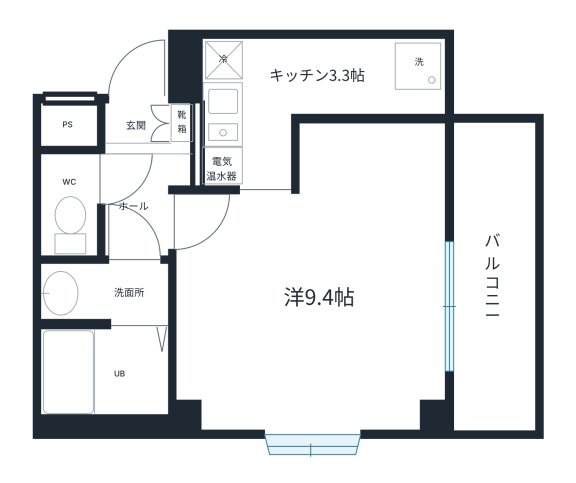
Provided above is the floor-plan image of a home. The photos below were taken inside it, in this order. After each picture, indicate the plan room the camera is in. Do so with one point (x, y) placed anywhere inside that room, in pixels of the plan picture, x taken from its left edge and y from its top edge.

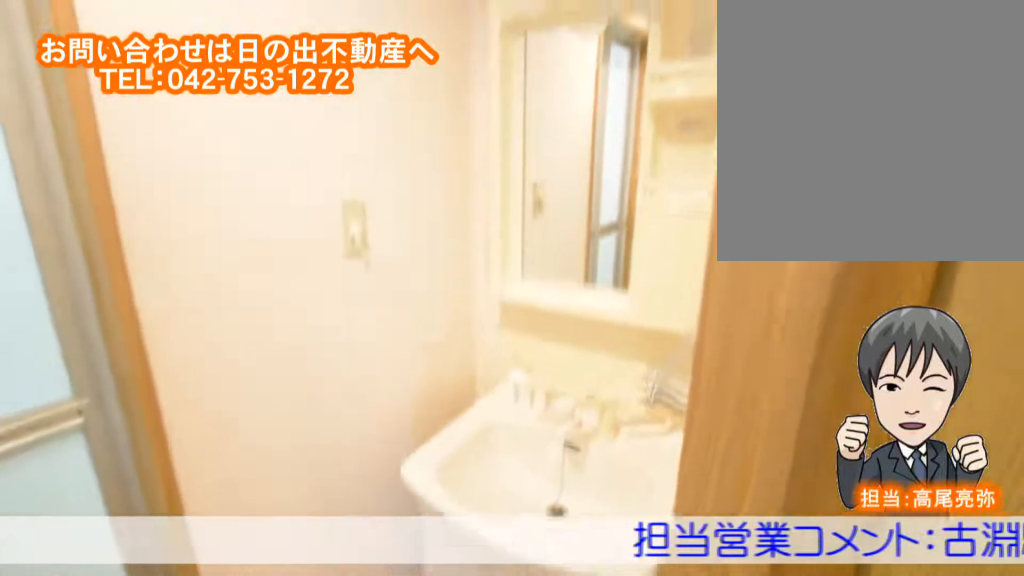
(100, 294)
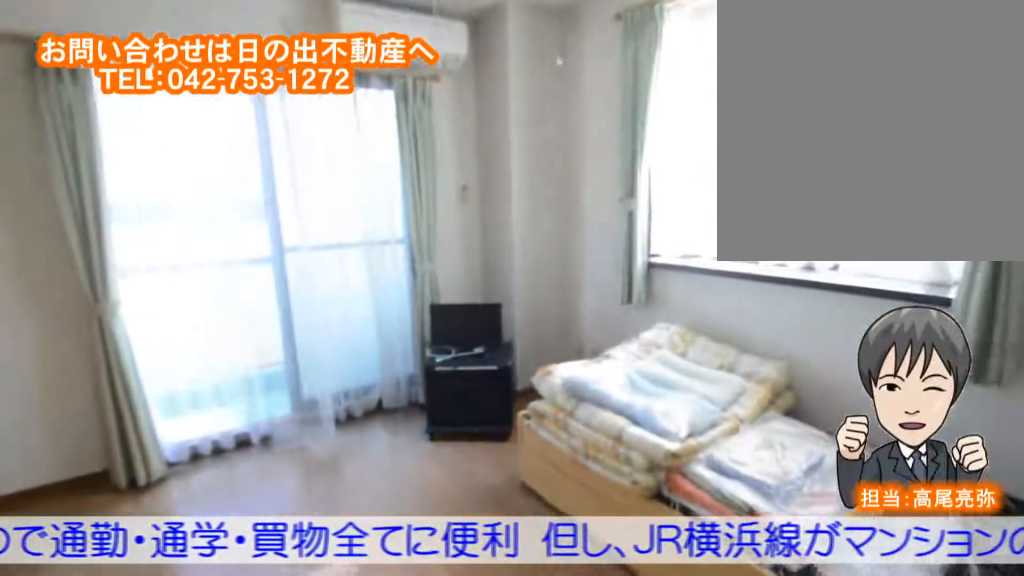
(326, 330)
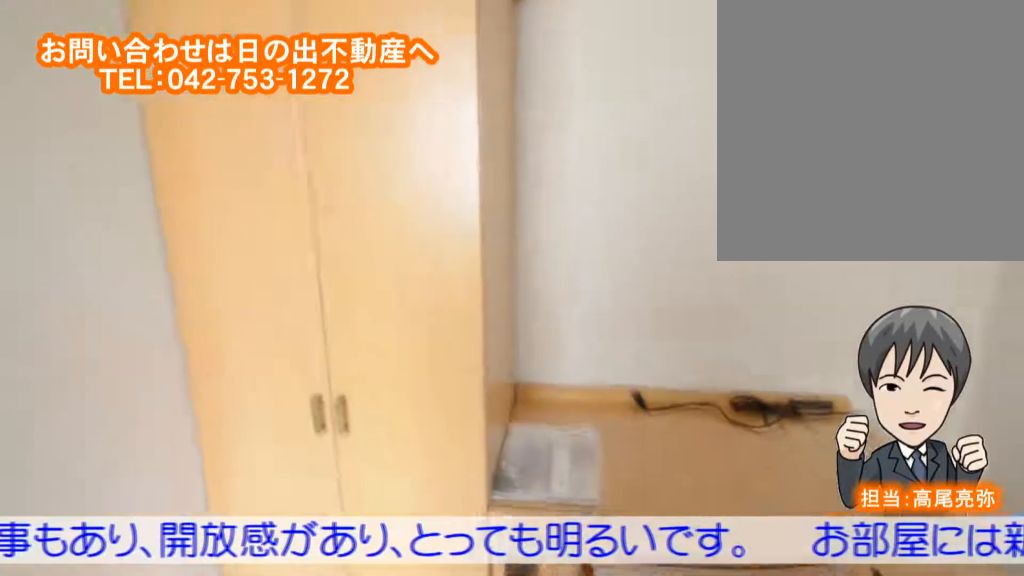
(326, 331)
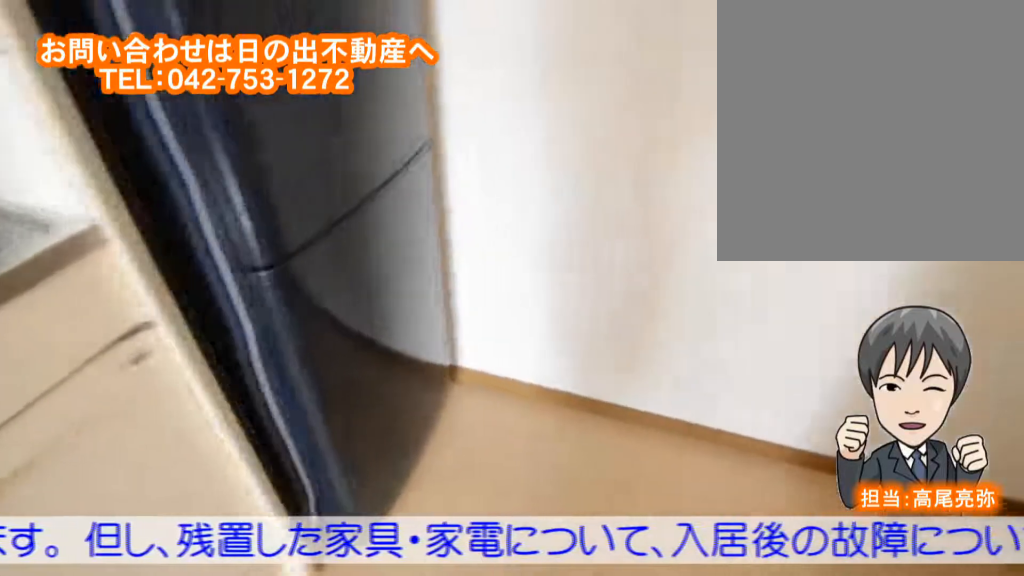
(288, 85)
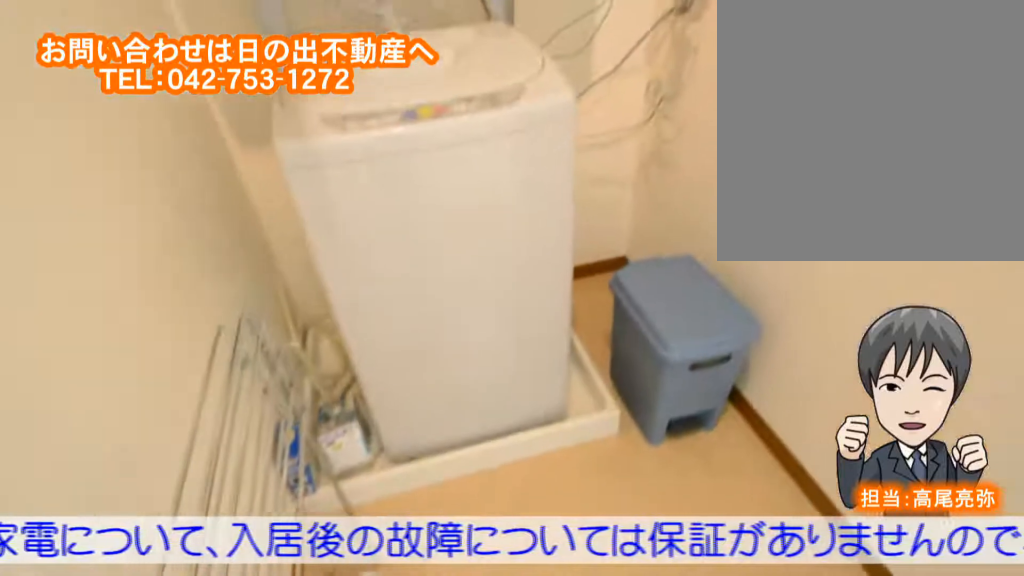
(287, 85)
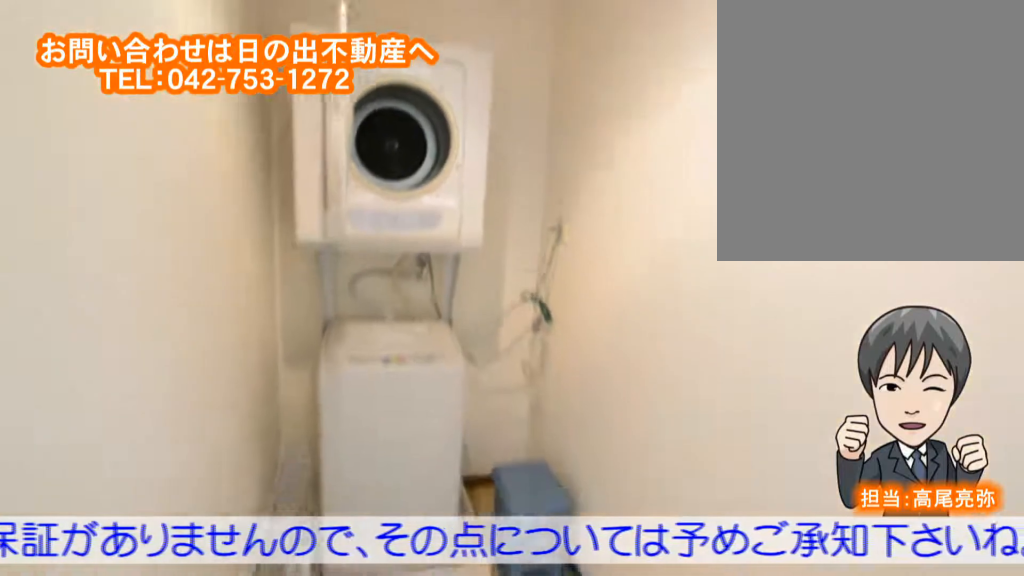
(287, 84)
